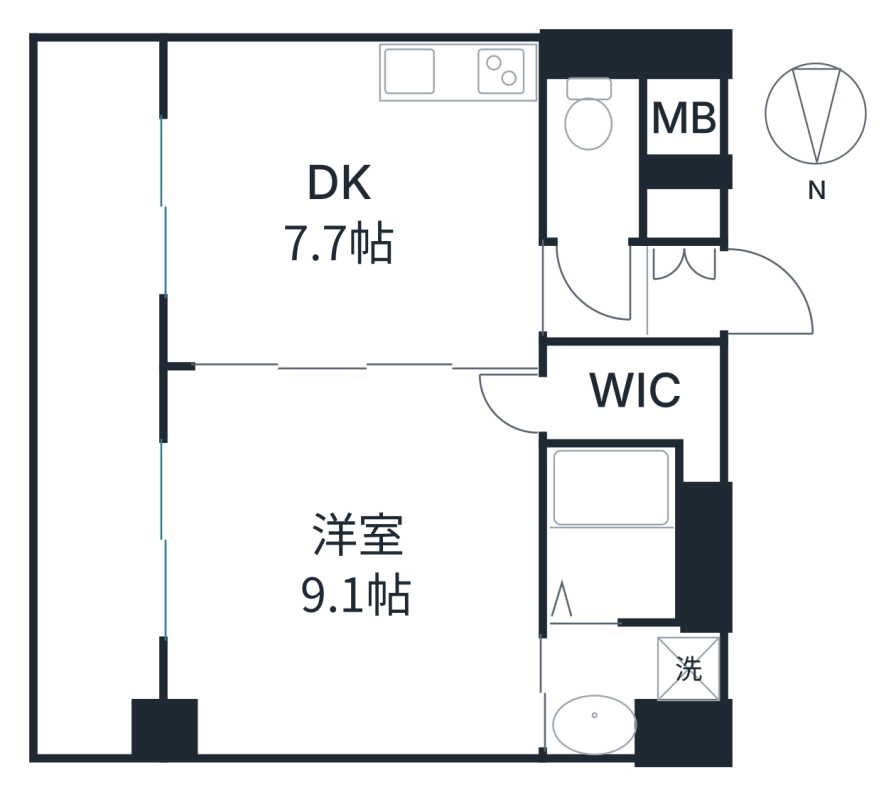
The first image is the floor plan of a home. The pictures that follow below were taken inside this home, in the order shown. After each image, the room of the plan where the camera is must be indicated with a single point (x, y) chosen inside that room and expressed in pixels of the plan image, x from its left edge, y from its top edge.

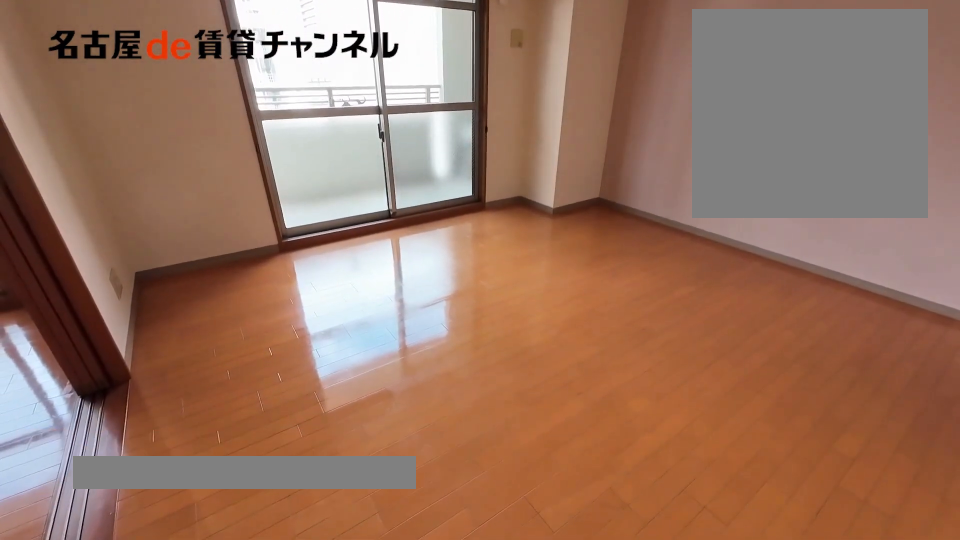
(348, 564)
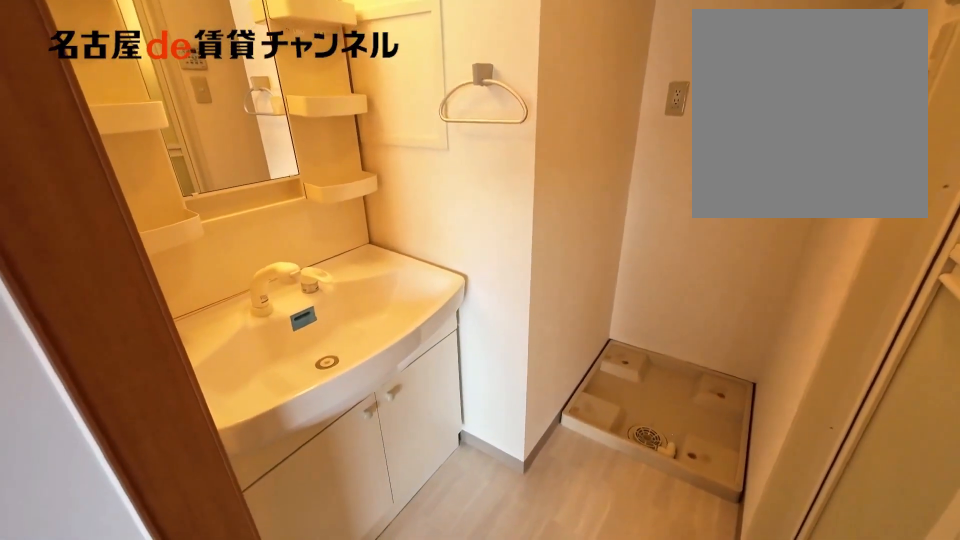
(627, 683)
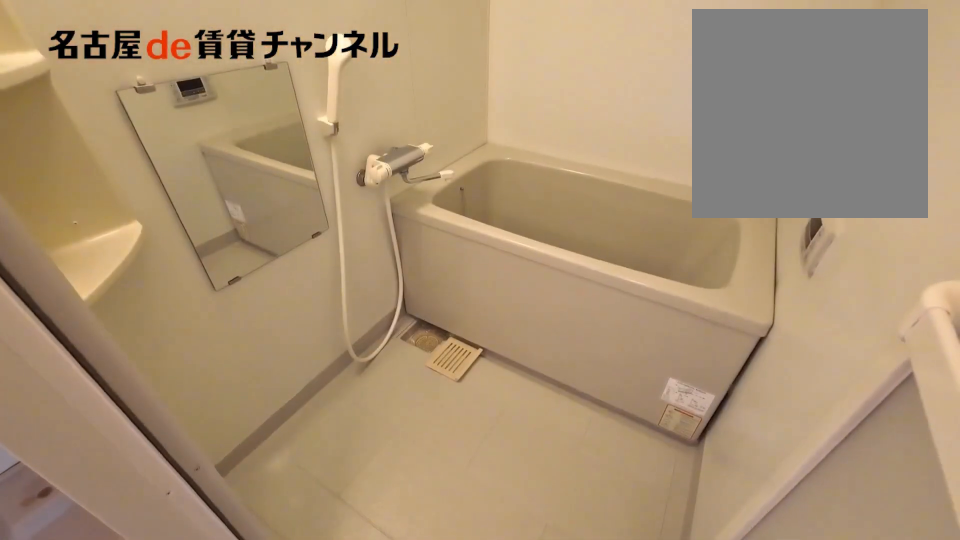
(613, 532)
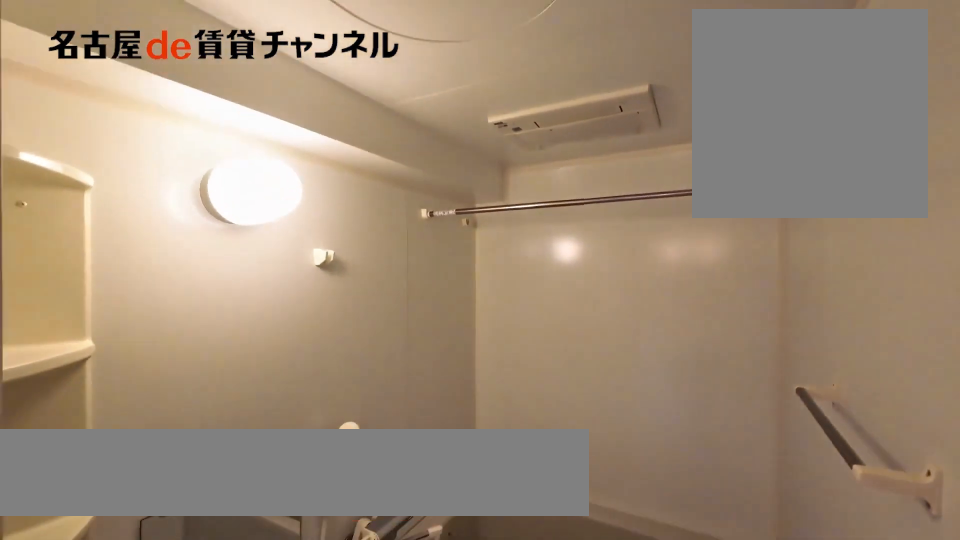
(613, 532)
